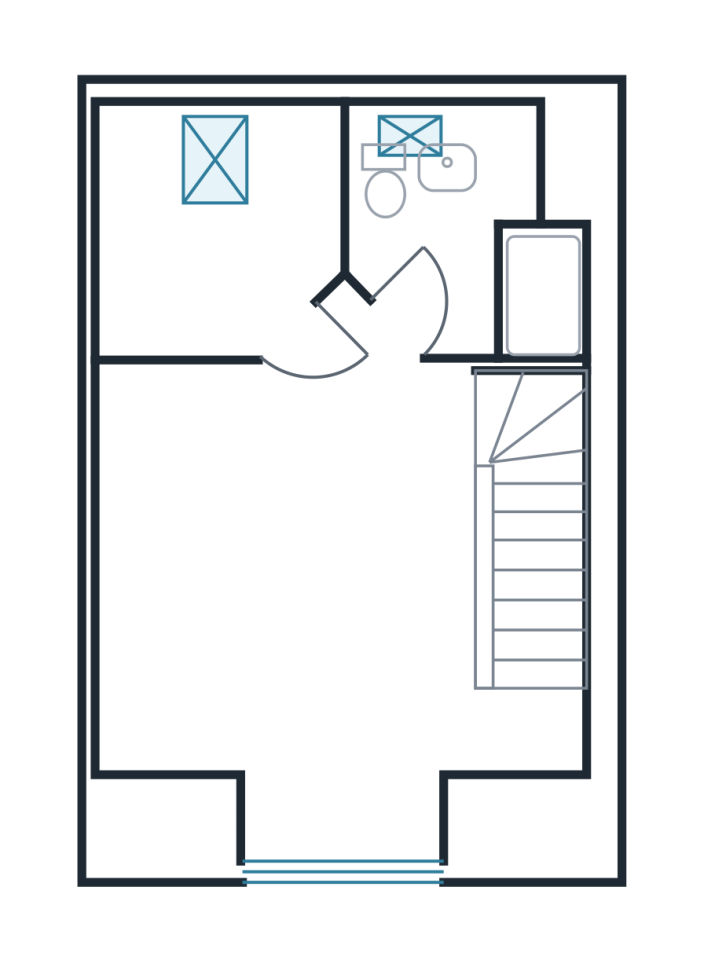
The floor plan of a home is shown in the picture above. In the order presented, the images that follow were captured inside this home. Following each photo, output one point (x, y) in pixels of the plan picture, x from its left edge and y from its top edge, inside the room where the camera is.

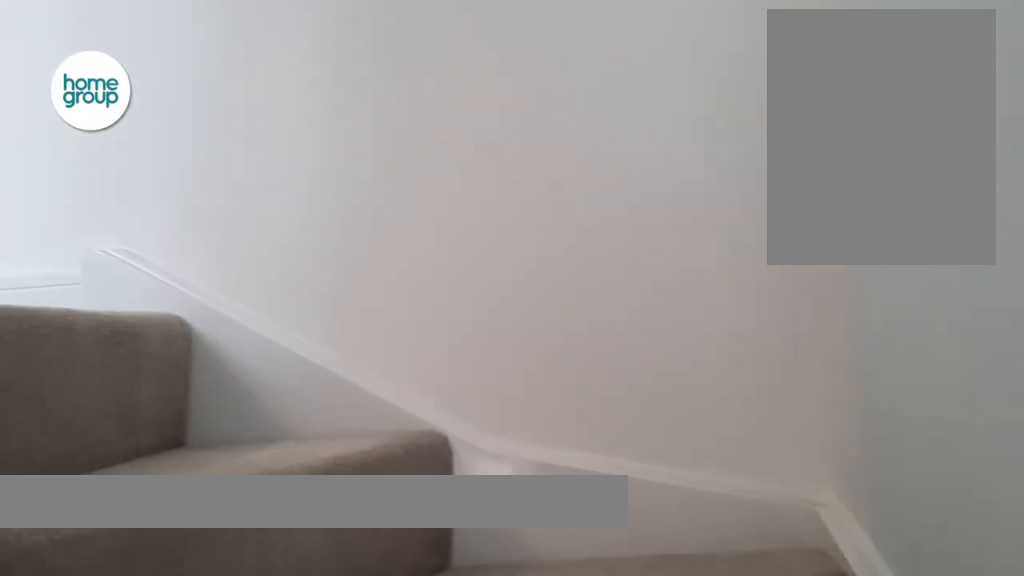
(534, 575)
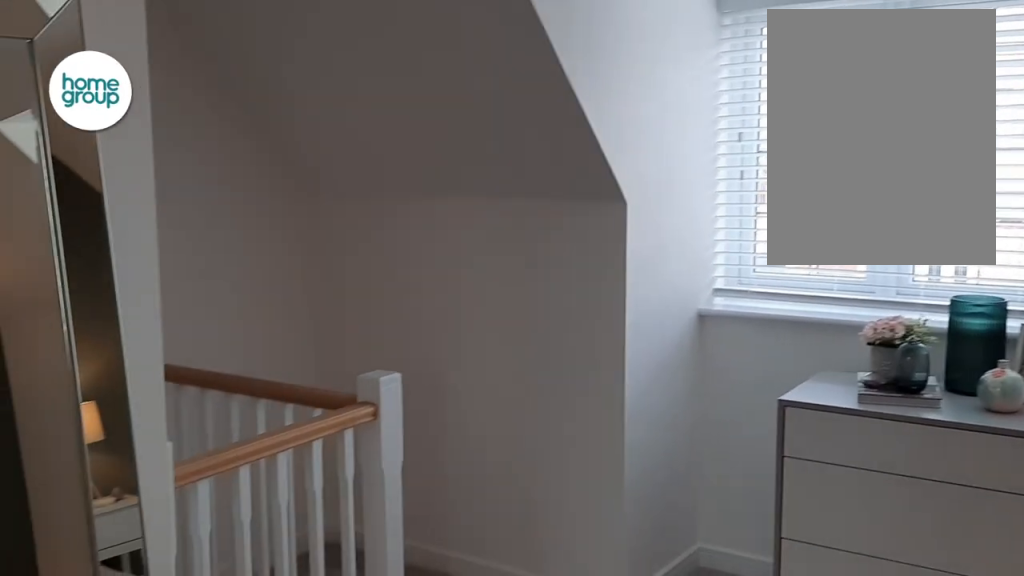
(293, 591)
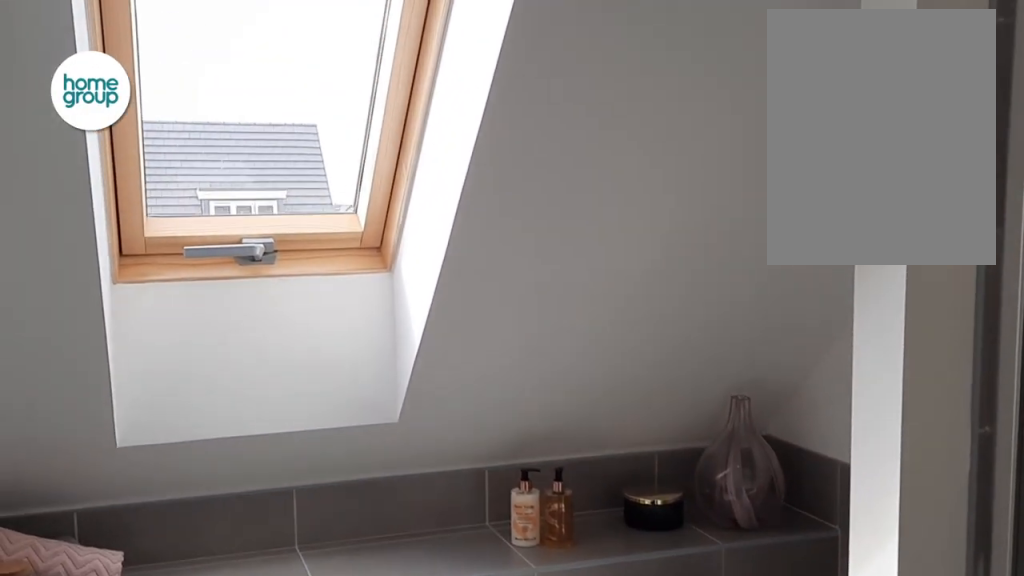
(463, 231)
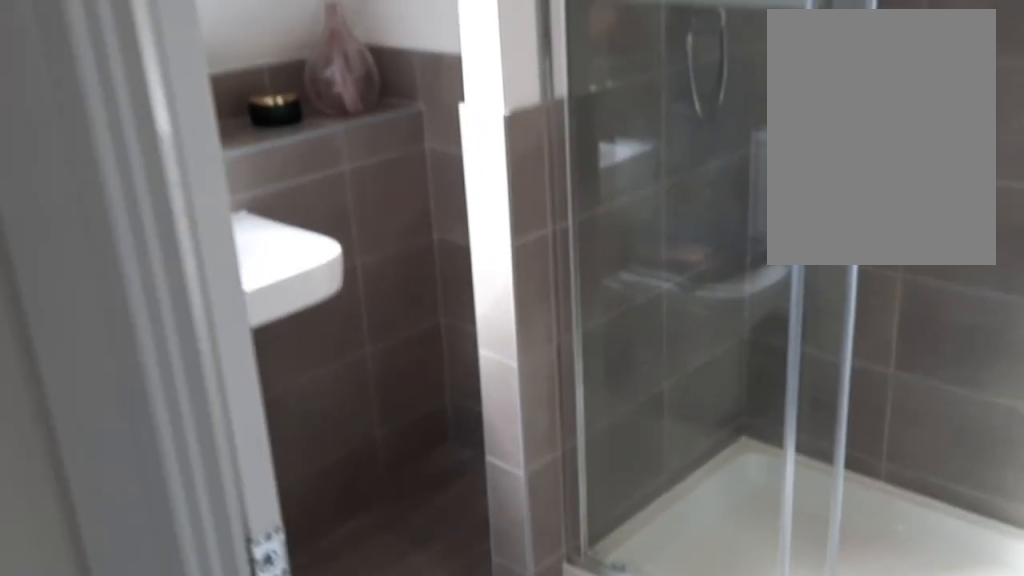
(463, 231)
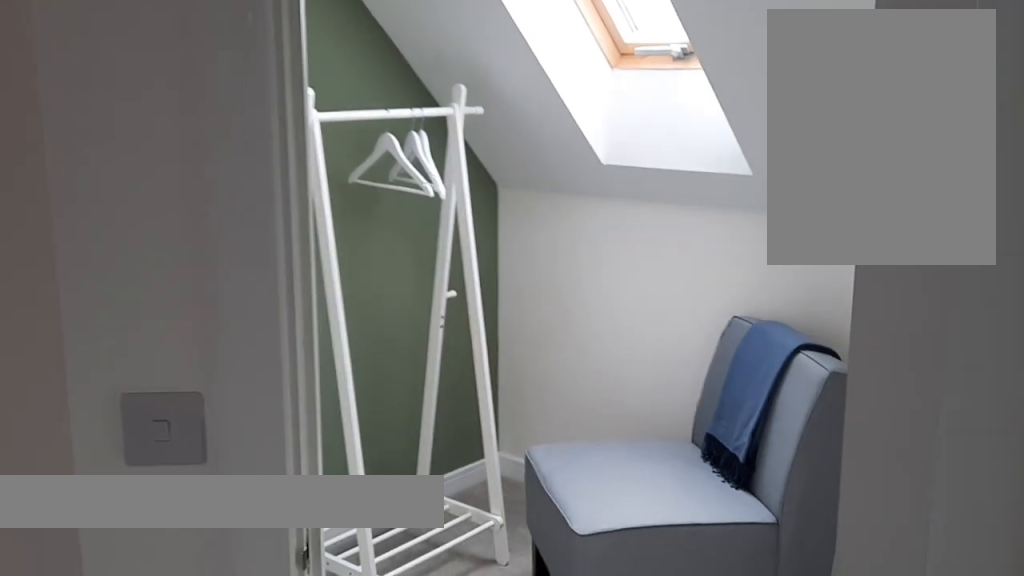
(210, 224)
